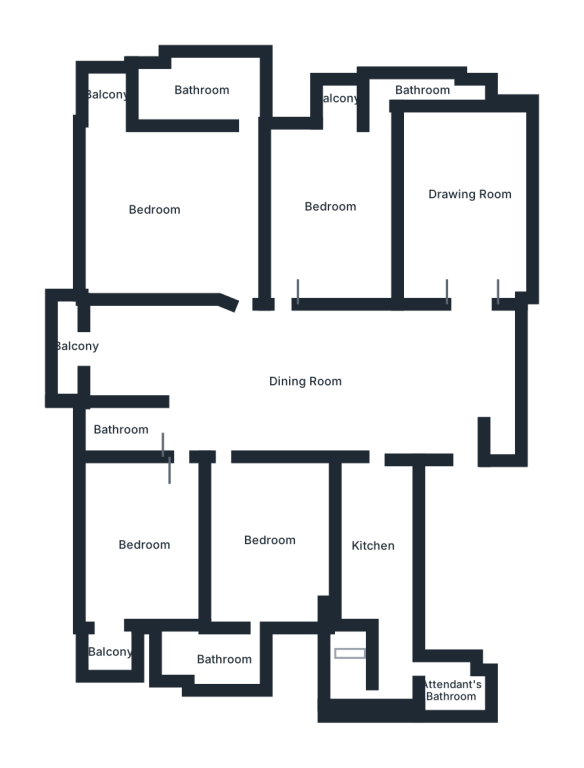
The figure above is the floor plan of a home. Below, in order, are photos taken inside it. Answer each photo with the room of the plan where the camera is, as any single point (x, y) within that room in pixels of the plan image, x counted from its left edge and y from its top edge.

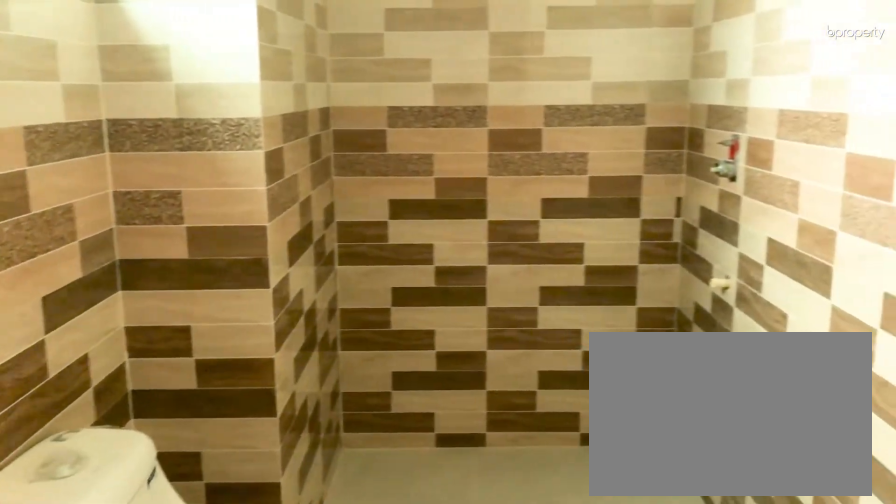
(406, 90)
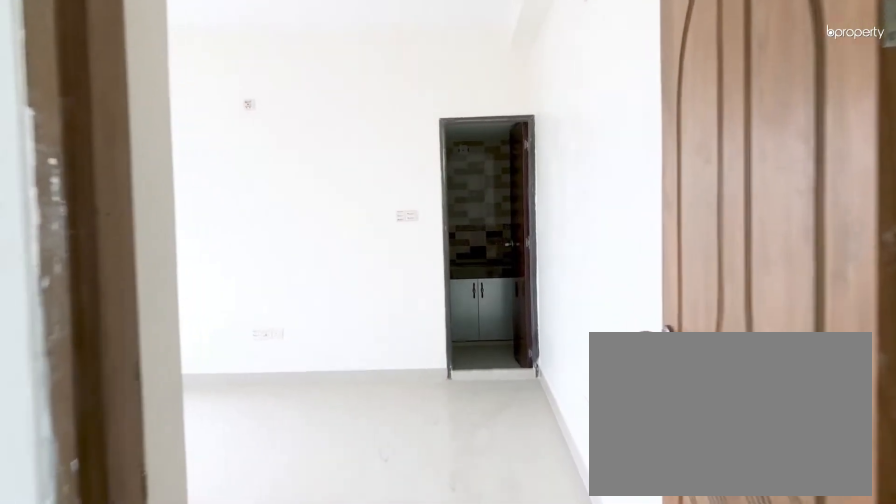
(231, 289)
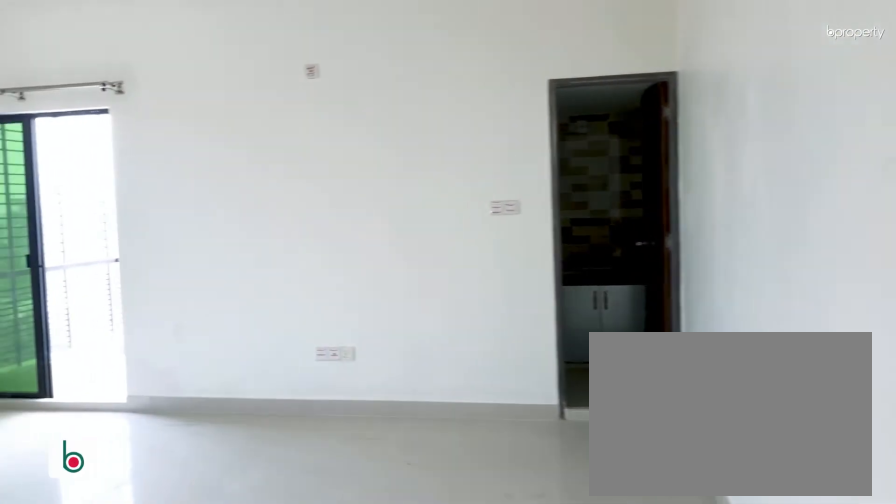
(150, 215)
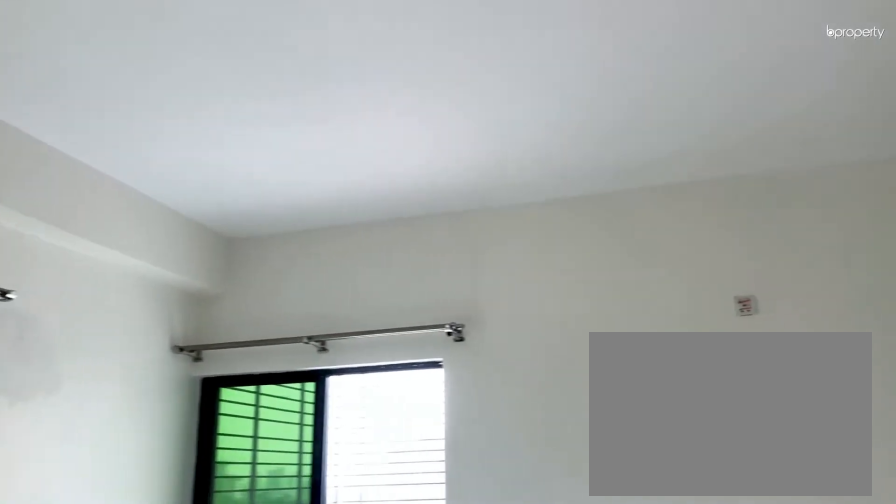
(150, 215)
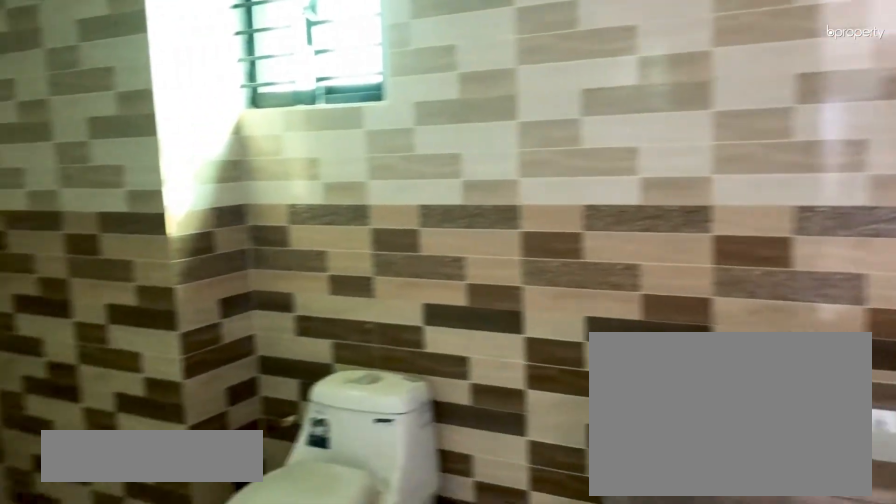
(200, 92)
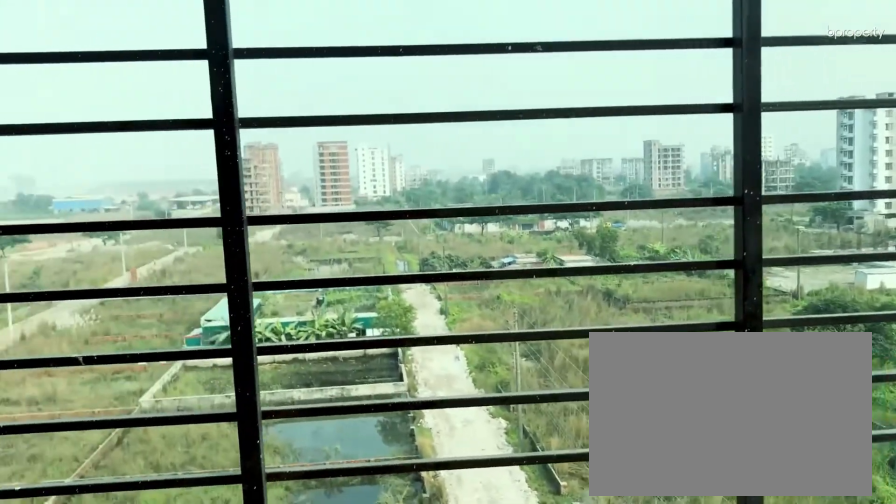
(103, 101)
